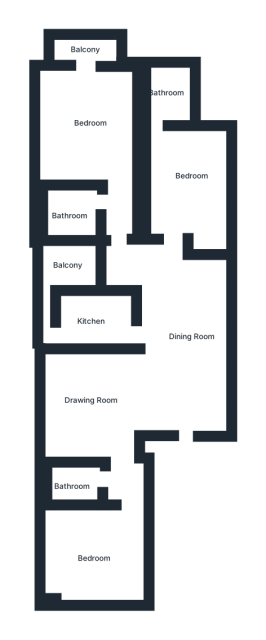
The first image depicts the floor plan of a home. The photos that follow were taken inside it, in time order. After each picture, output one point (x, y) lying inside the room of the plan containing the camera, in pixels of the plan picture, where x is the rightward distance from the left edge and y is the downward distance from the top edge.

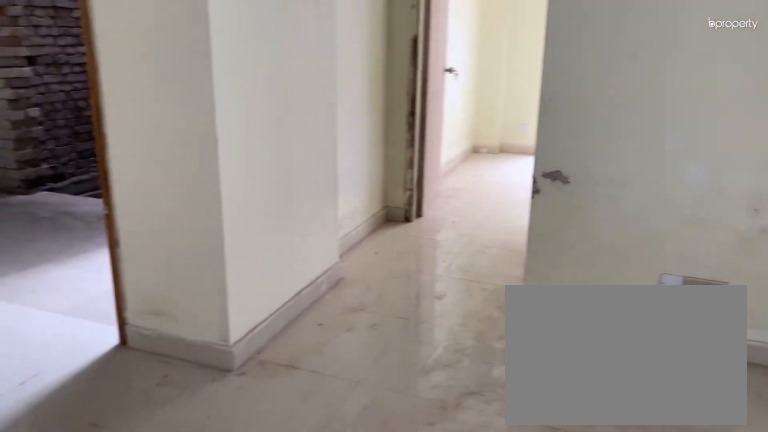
(85, 395)
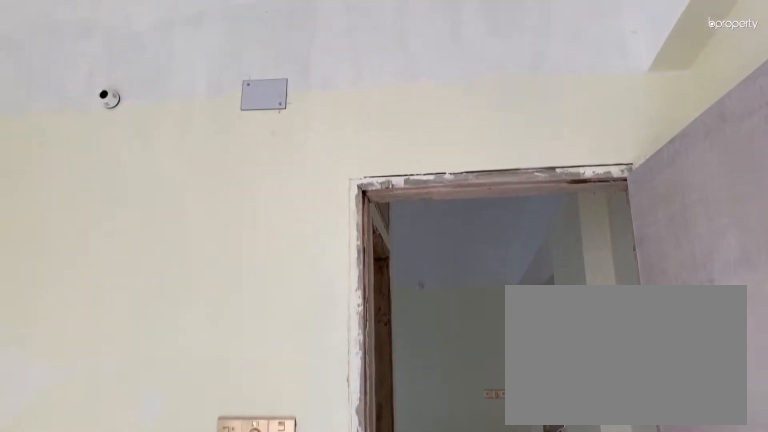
(93, 556)
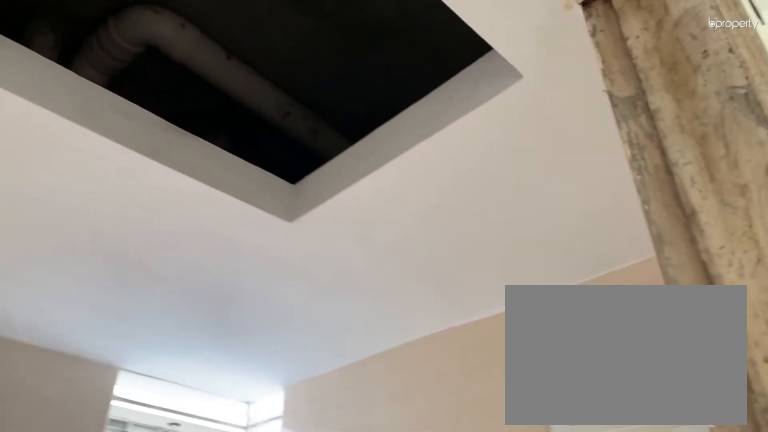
(167, 96)
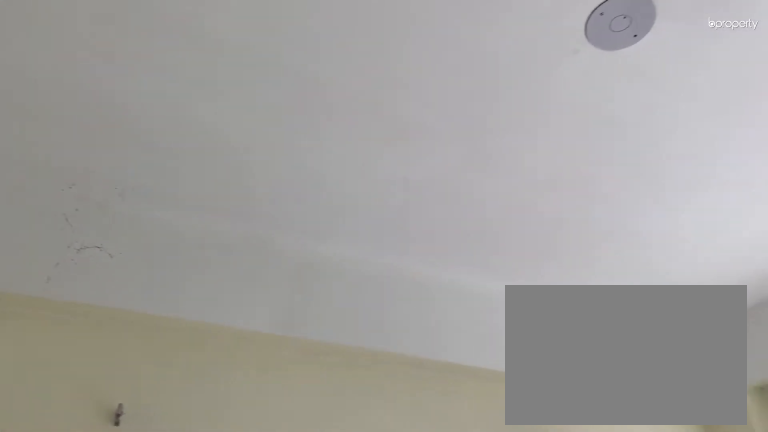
(83, 115)
